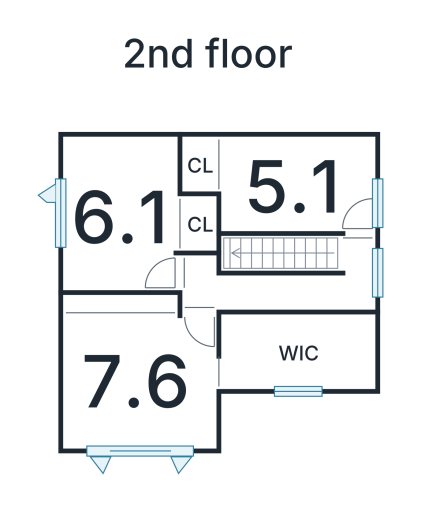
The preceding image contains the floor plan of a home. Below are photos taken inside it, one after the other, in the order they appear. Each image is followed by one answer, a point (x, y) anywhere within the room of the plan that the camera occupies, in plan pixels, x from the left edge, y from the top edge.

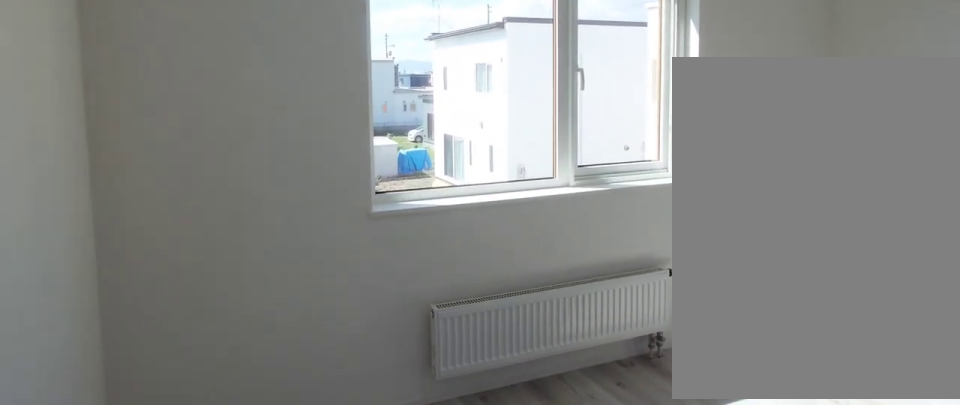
(116, 224)
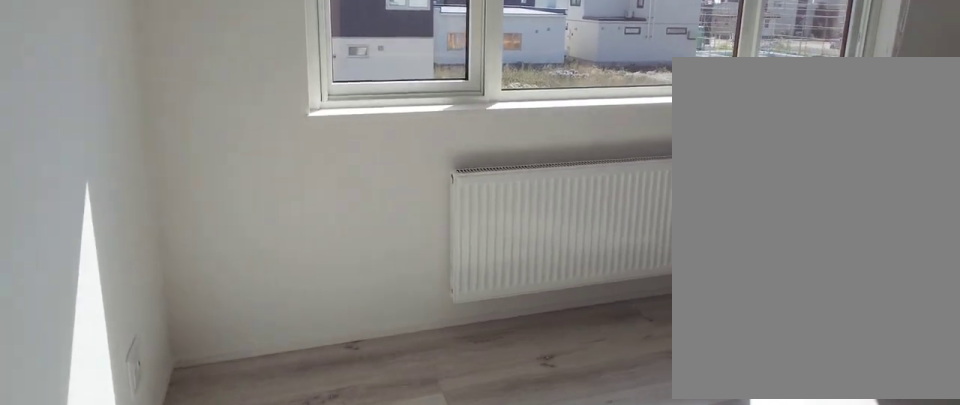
(140, 378)
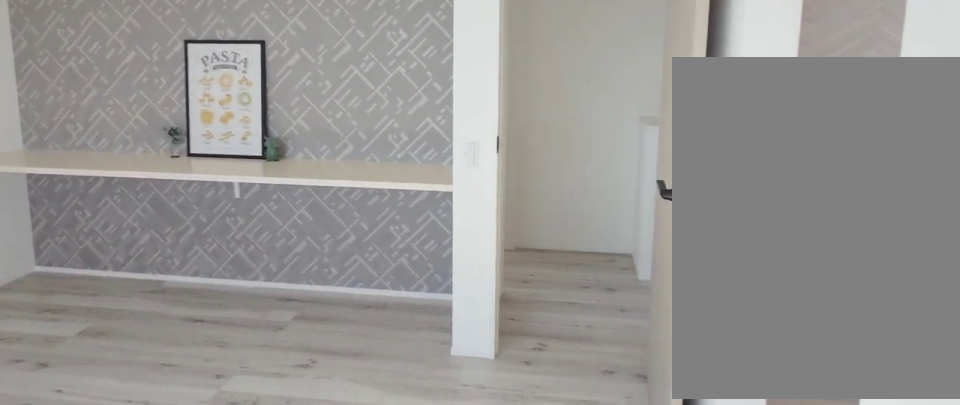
(140, 378)
